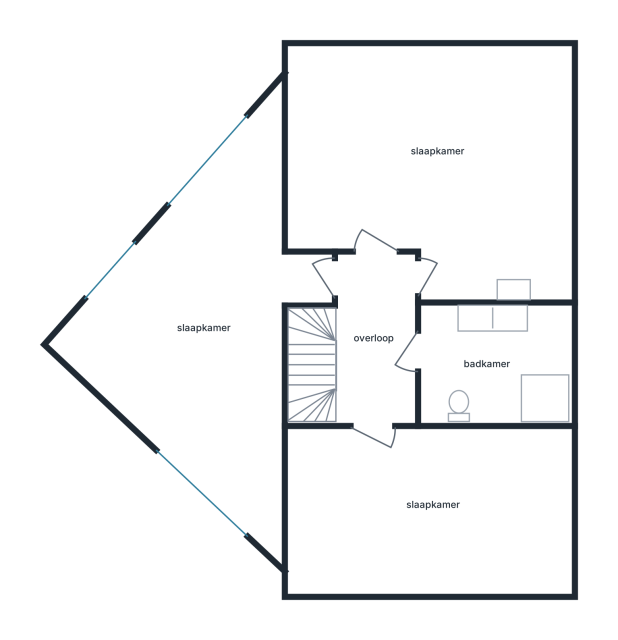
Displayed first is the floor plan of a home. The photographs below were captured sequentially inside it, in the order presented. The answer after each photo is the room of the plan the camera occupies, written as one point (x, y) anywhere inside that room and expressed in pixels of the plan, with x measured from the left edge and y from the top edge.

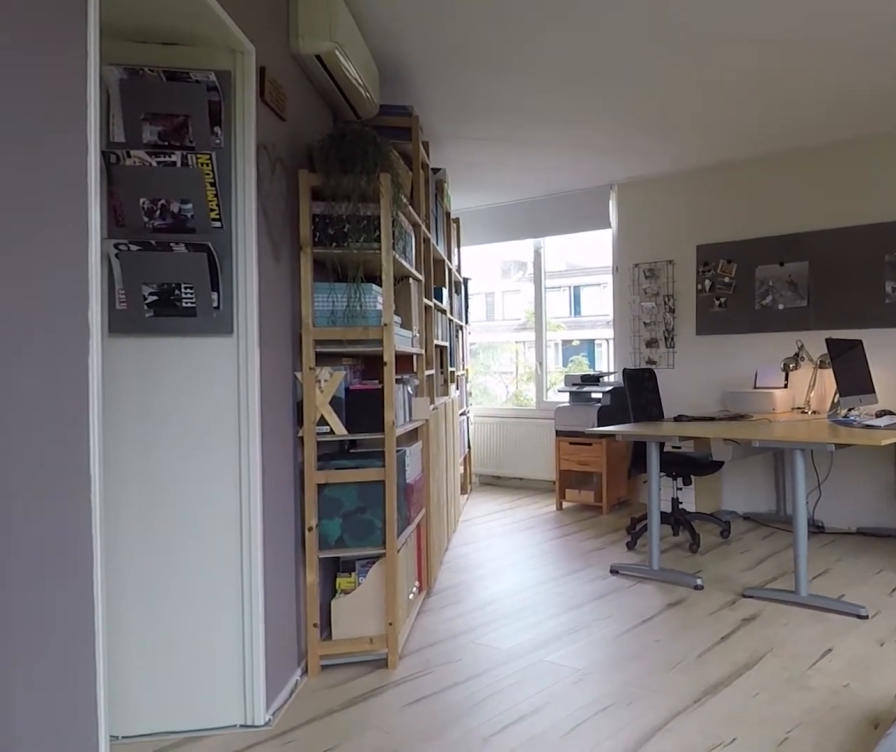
(214, 437)
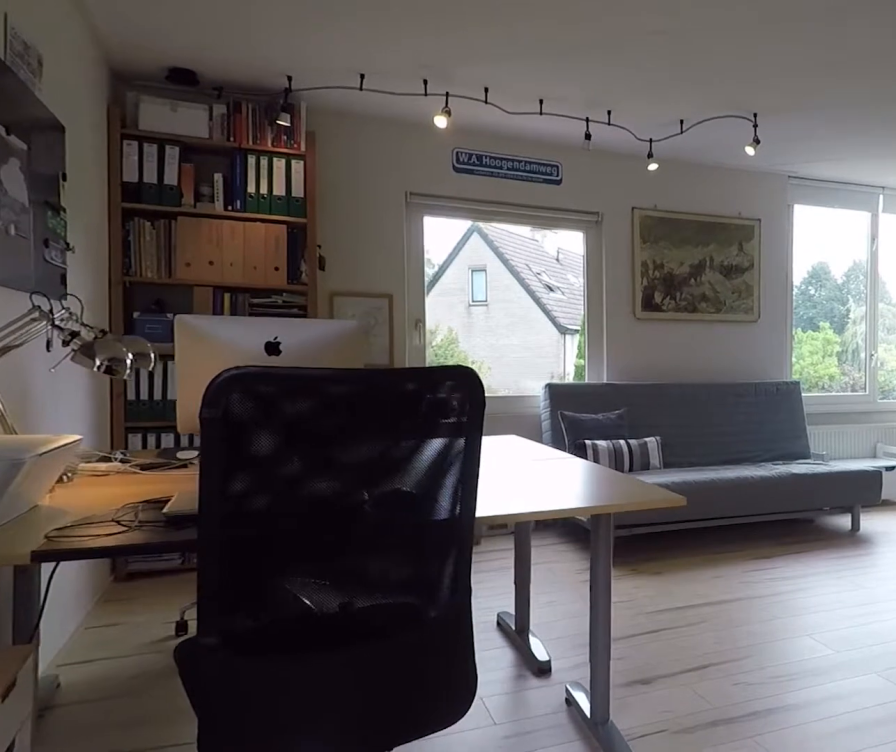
(214, 437)
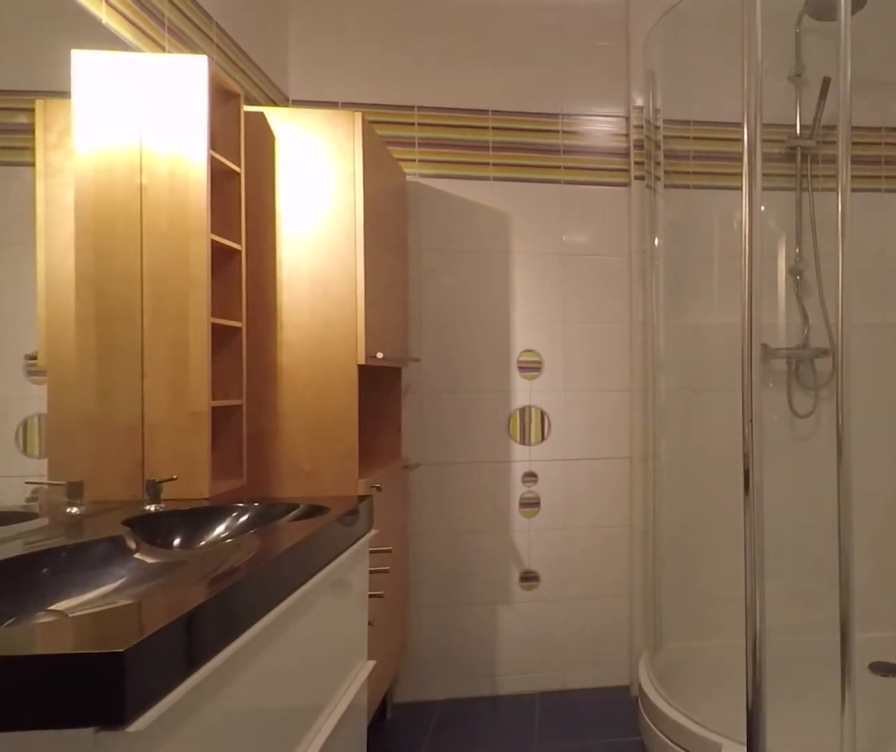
(496, 363)
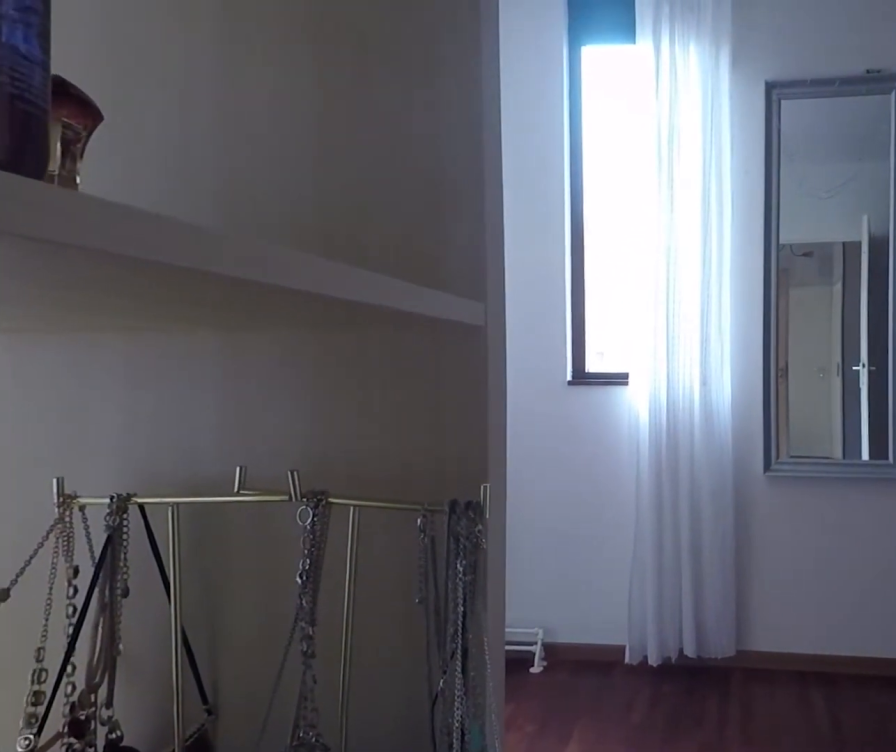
(429, 510)
